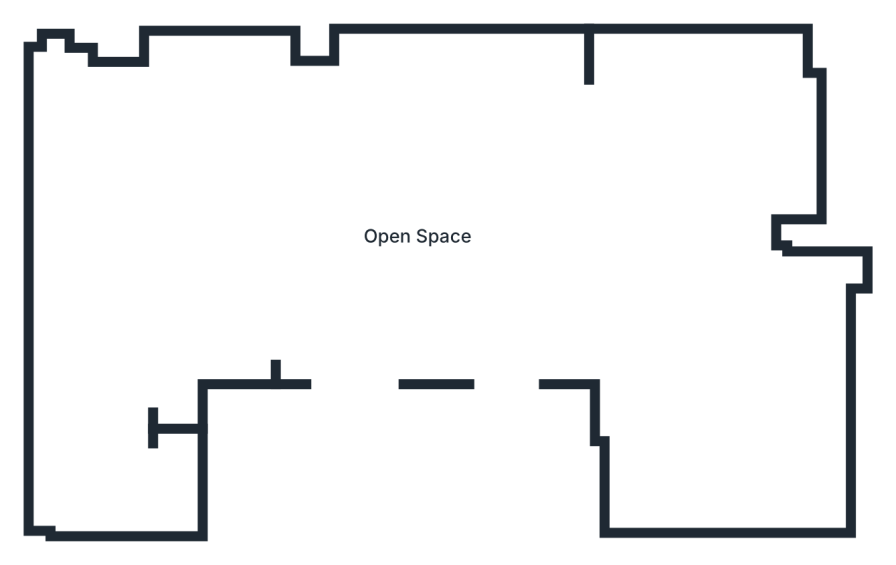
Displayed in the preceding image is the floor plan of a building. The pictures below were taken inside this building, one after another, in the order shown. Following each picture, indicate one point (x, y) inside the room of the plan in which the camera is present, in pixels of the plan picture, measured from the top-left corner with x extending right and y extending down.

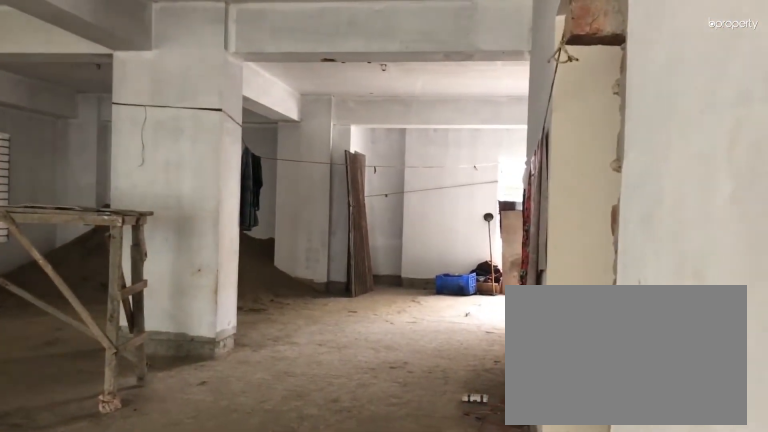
(417, 238)
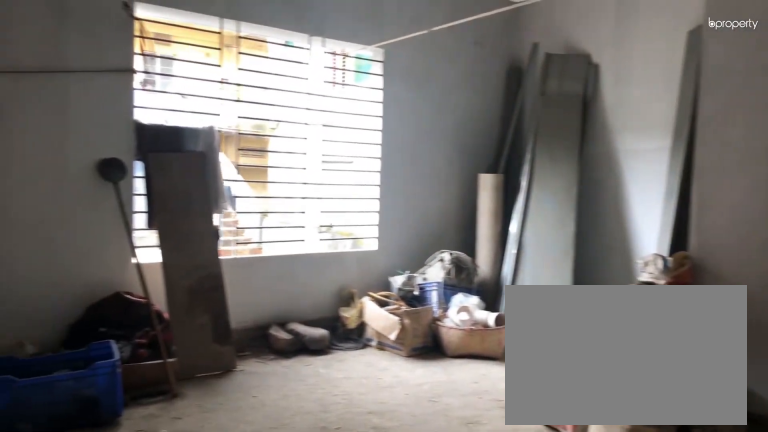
(650, 205)
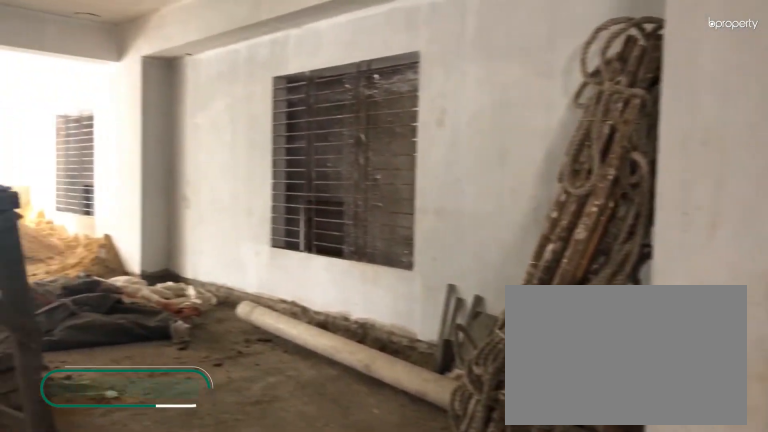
(650, 205)
